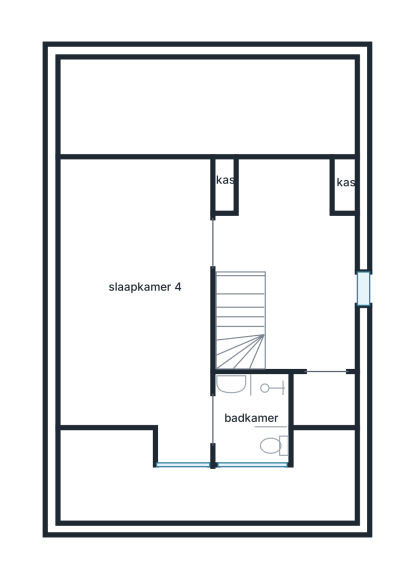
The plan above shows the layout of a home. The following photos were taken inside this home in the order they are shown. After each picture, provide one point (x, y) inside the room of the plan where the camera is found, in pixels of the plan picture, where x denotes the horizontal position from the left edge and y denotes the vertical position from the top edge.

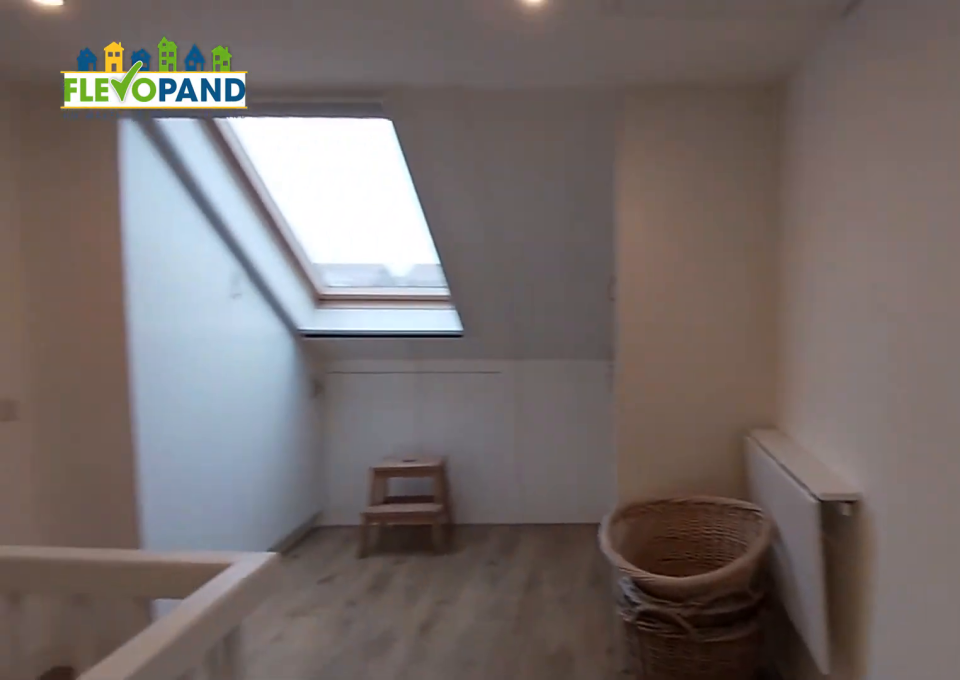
(301, 254)
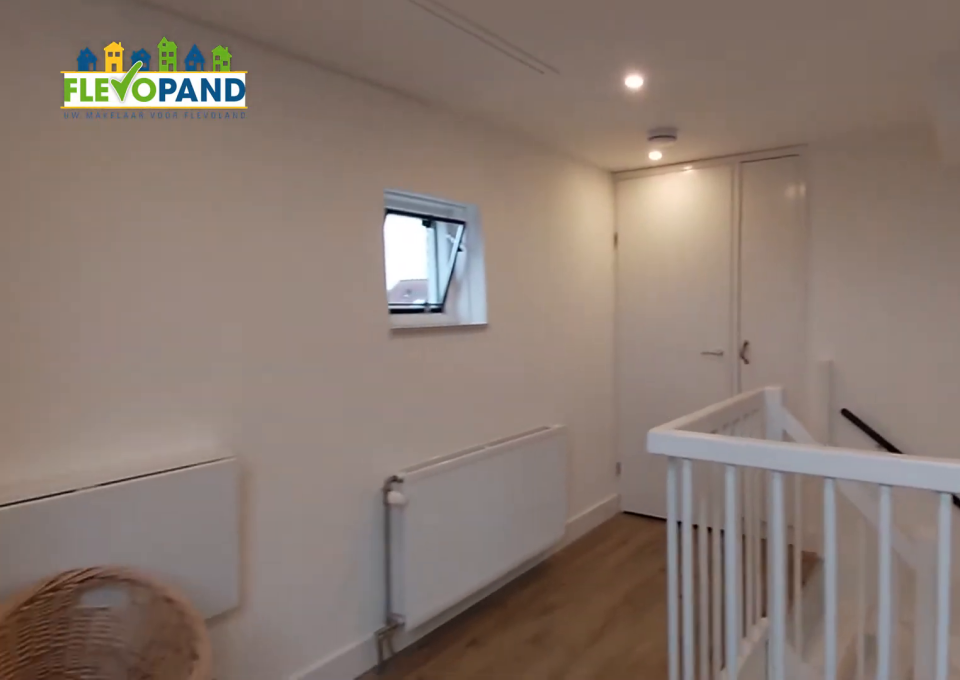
(301, 254)
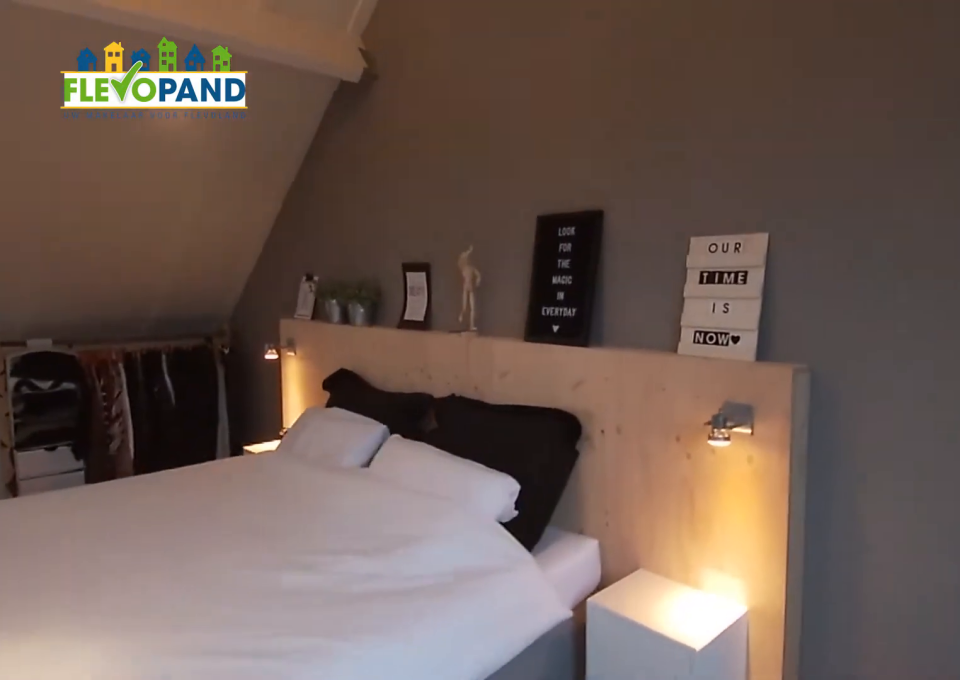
(142, 335)
